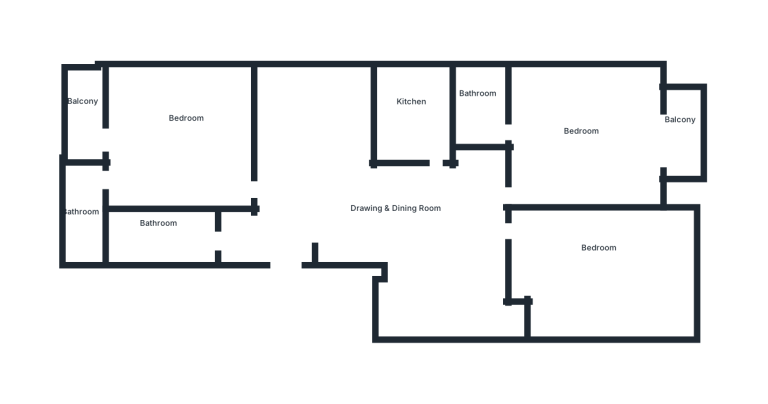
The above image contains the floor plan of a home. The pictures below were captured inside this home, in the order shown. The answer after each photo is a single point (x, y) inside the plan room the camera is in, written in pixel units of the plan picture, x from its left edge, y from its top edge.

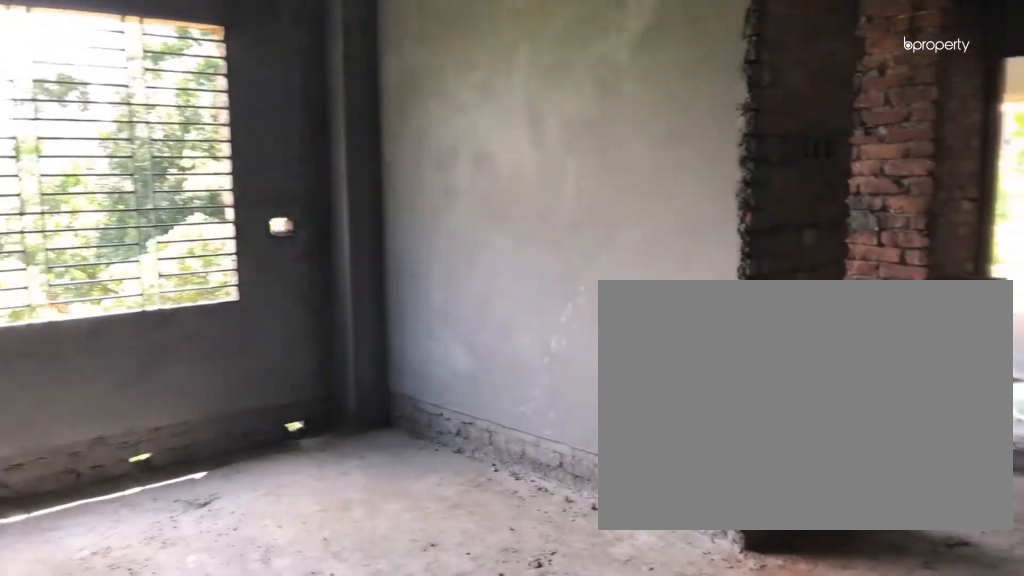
(301, 243)
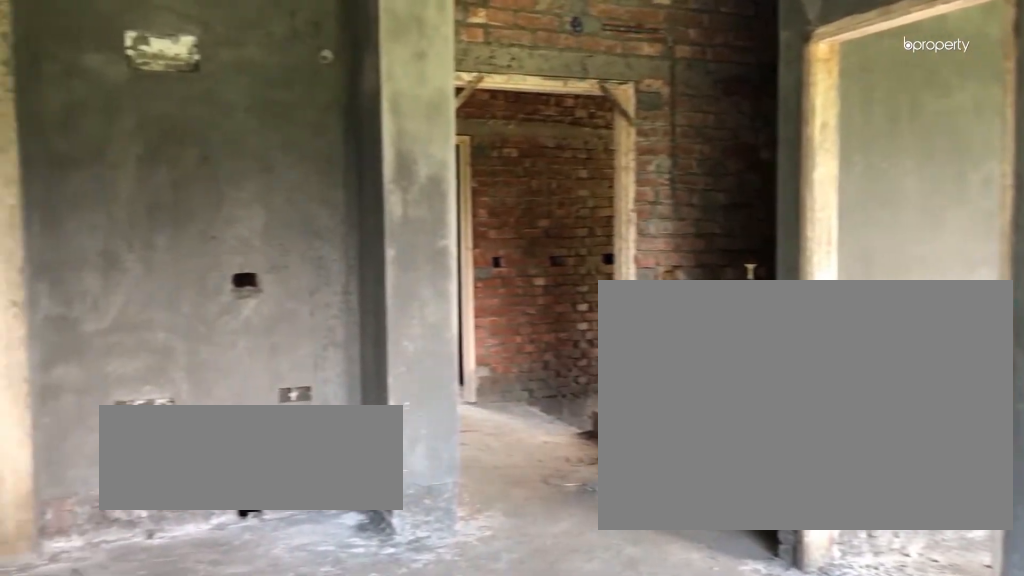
(344, 211)
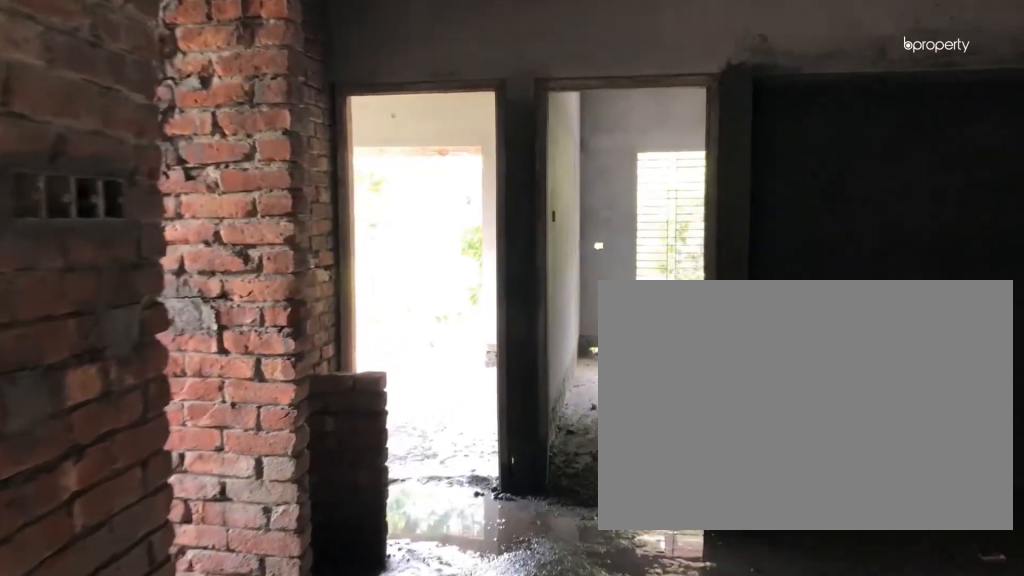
(426, 229)
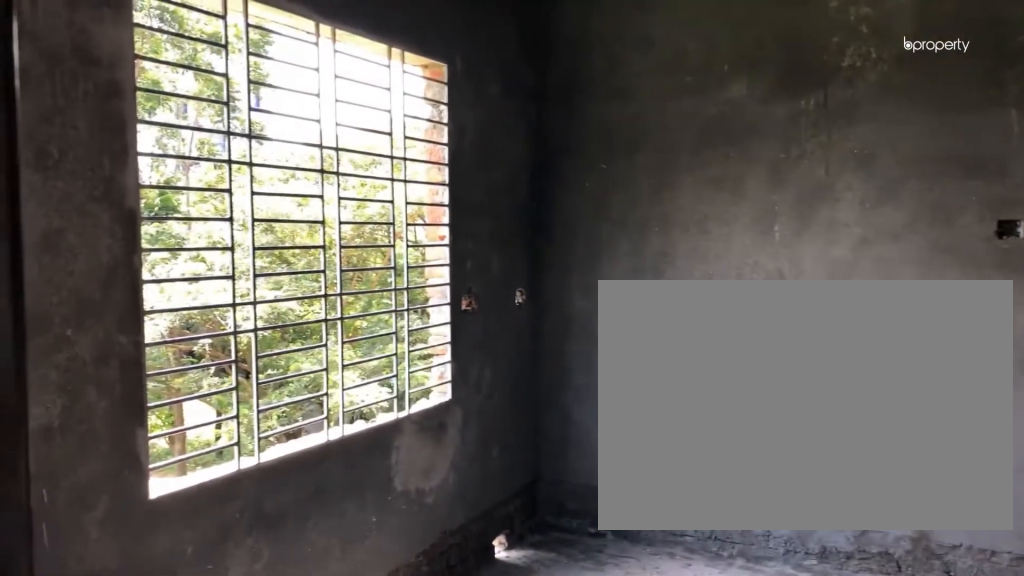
(187, 132)
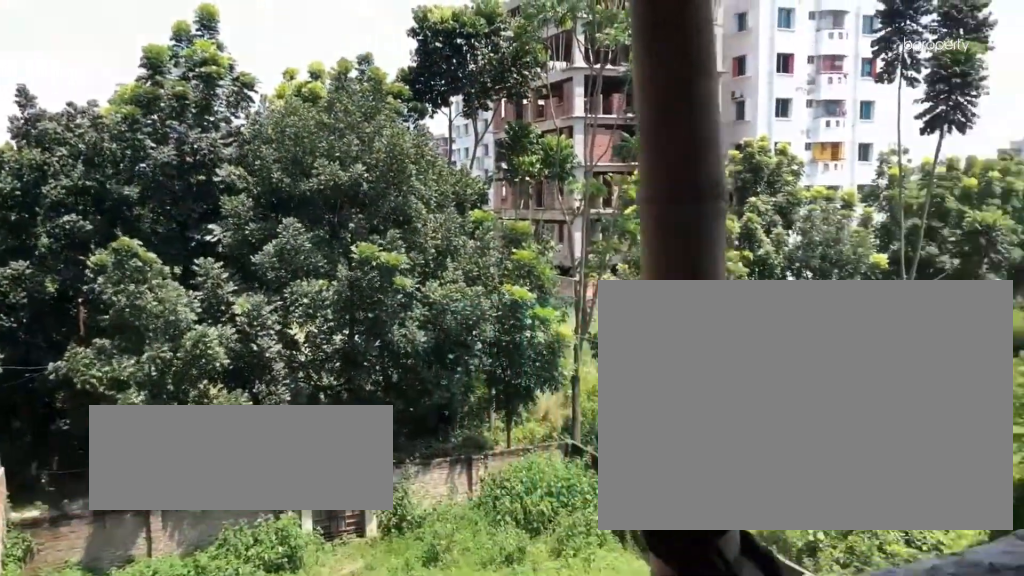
(92, 113)
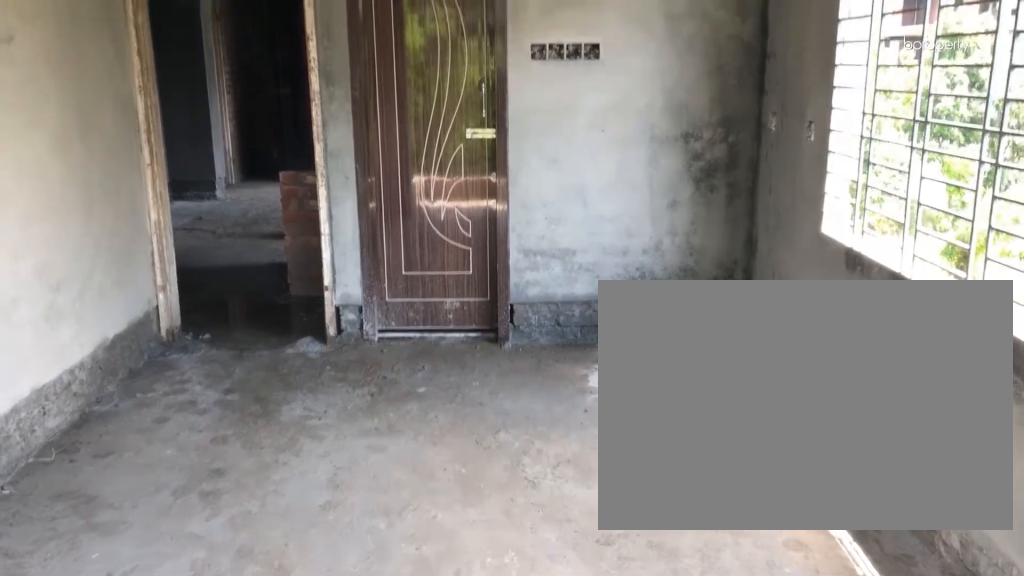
(579, 133)
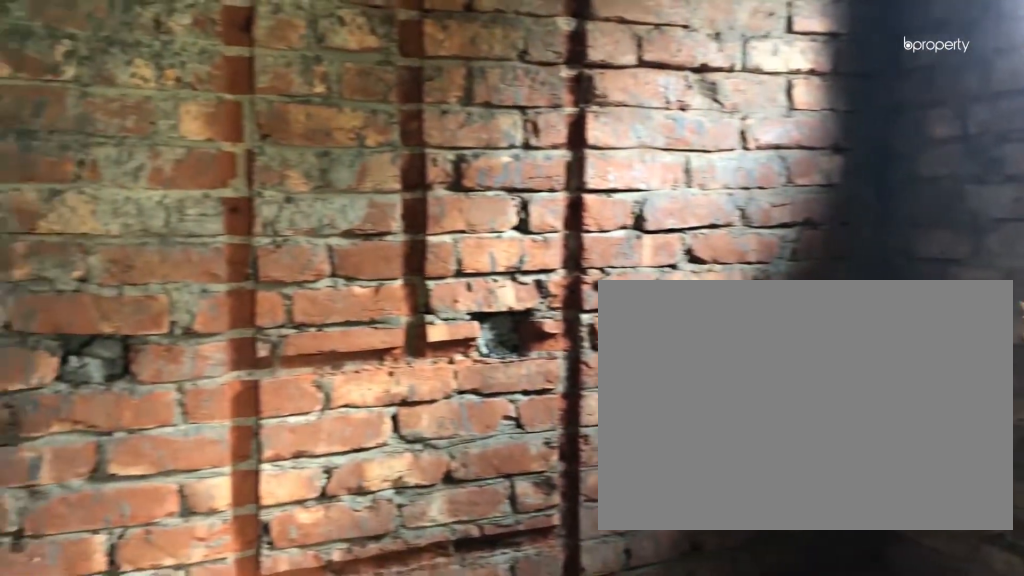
(478, 103)
